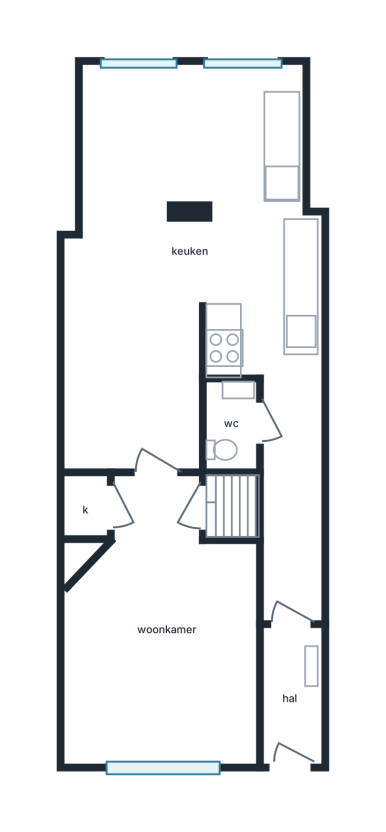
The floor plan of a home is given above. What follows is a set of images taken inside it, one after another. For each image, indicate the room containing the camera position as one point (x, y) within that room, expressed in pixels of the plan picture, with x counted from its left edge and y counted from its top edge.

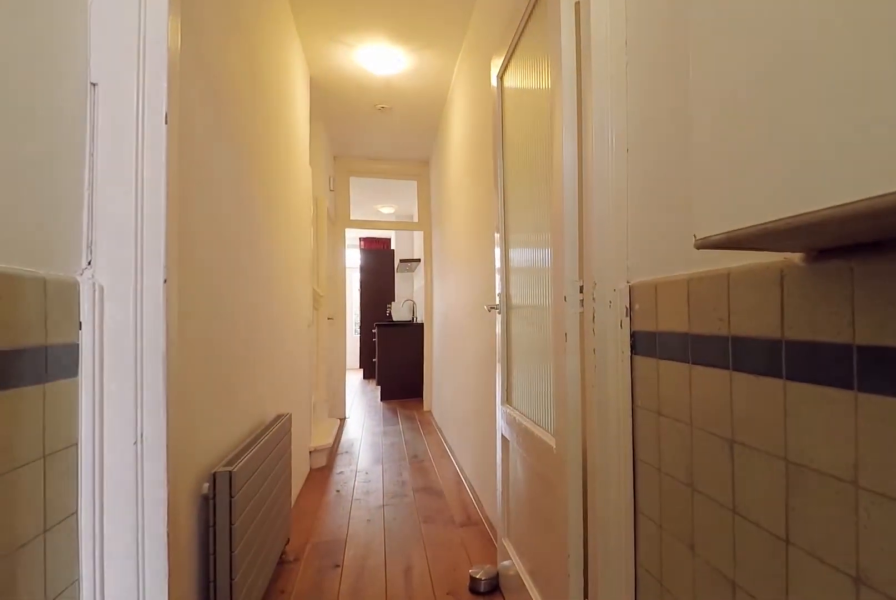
(289, 695)
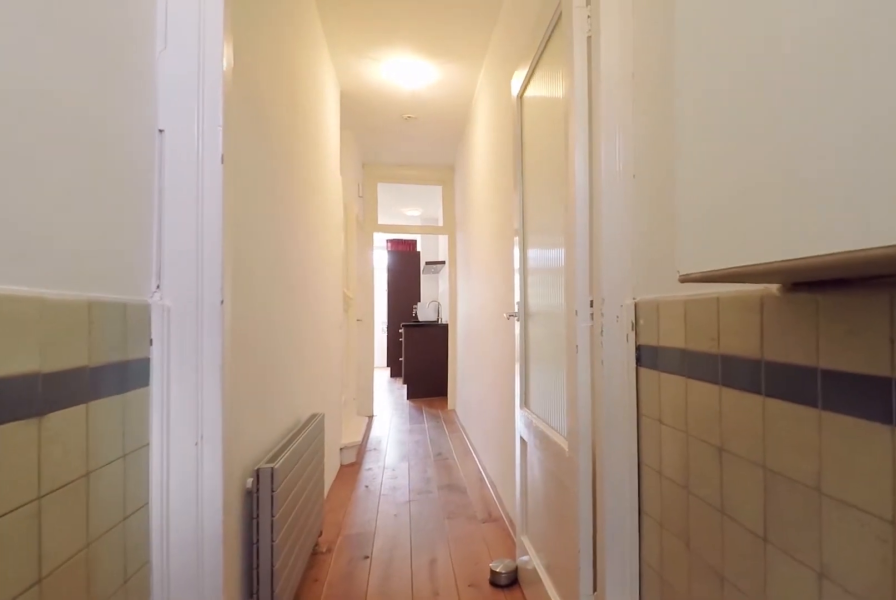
(289, 695)
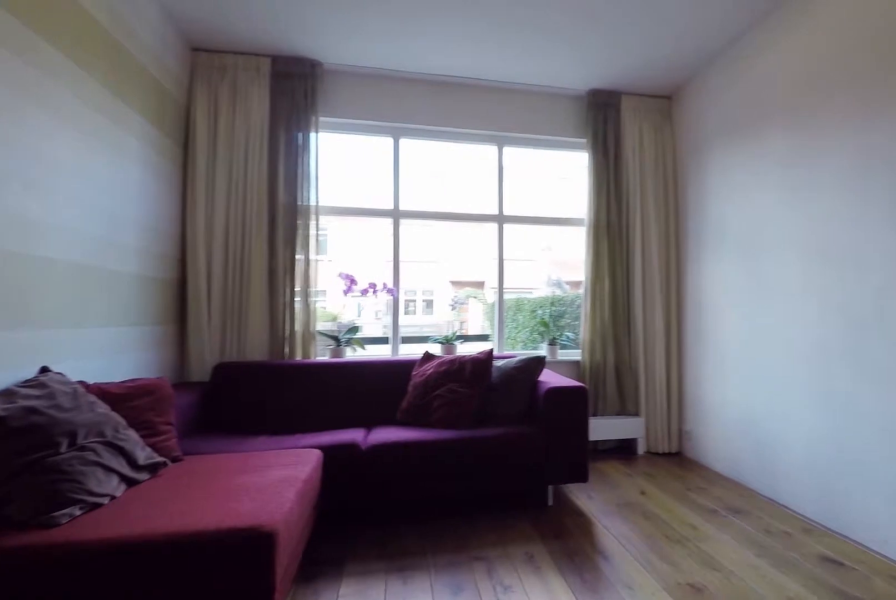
(160, 634)
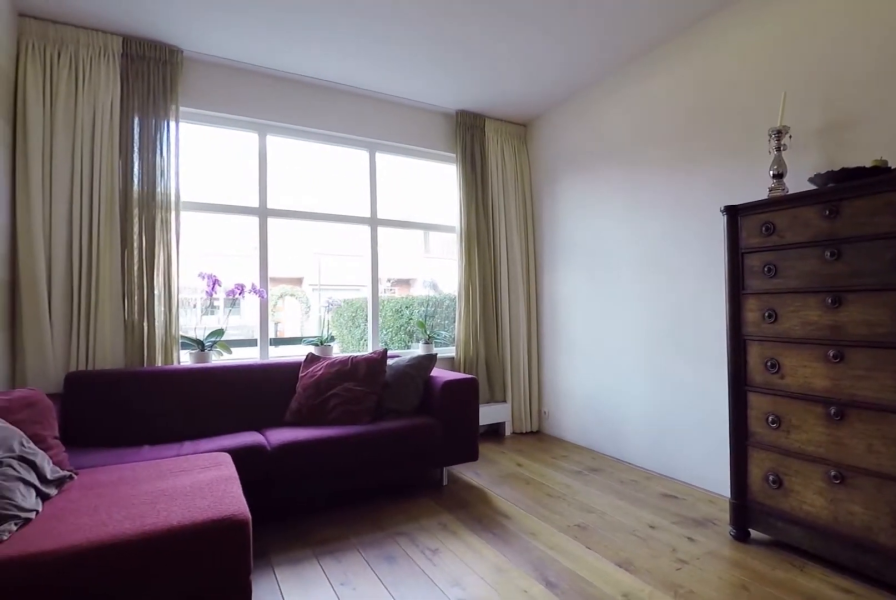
(160, 634)
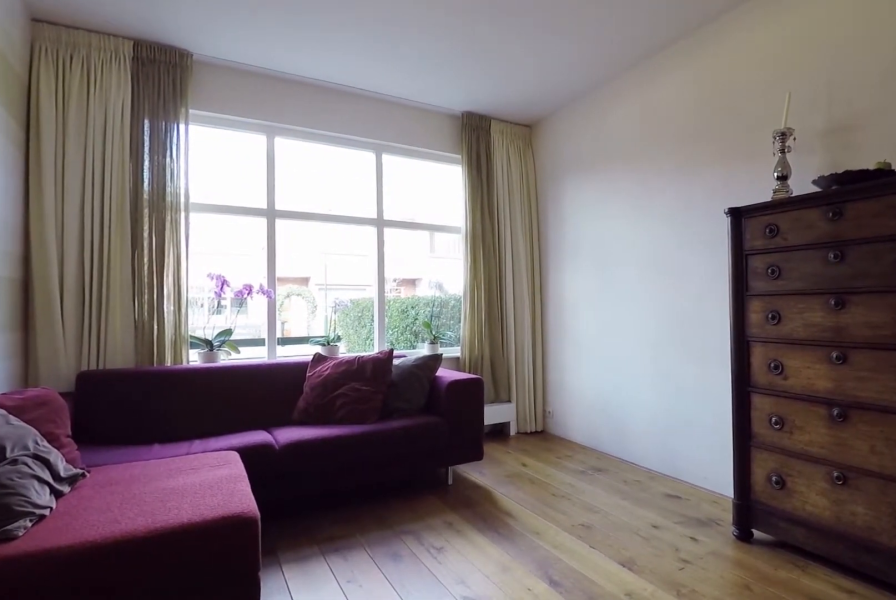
(160, 634)
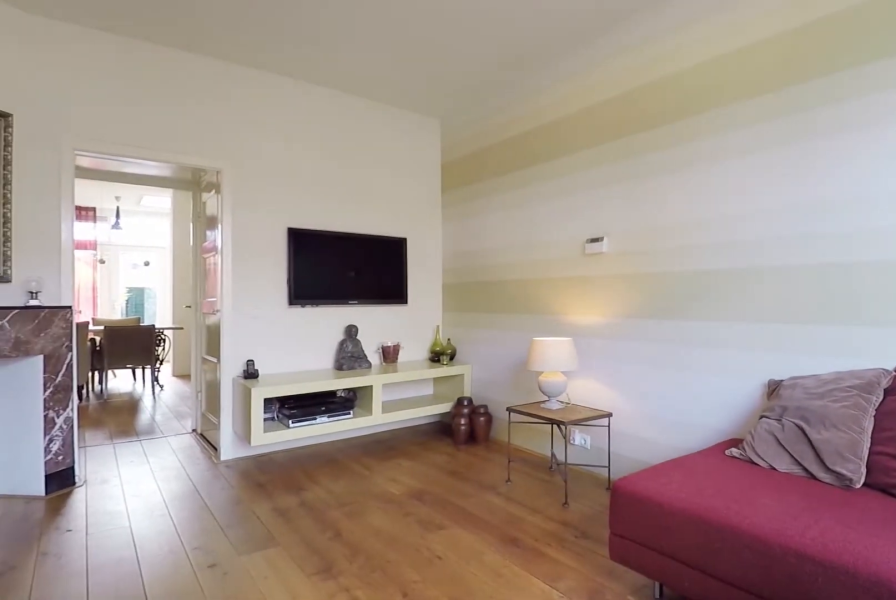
(160, 634)
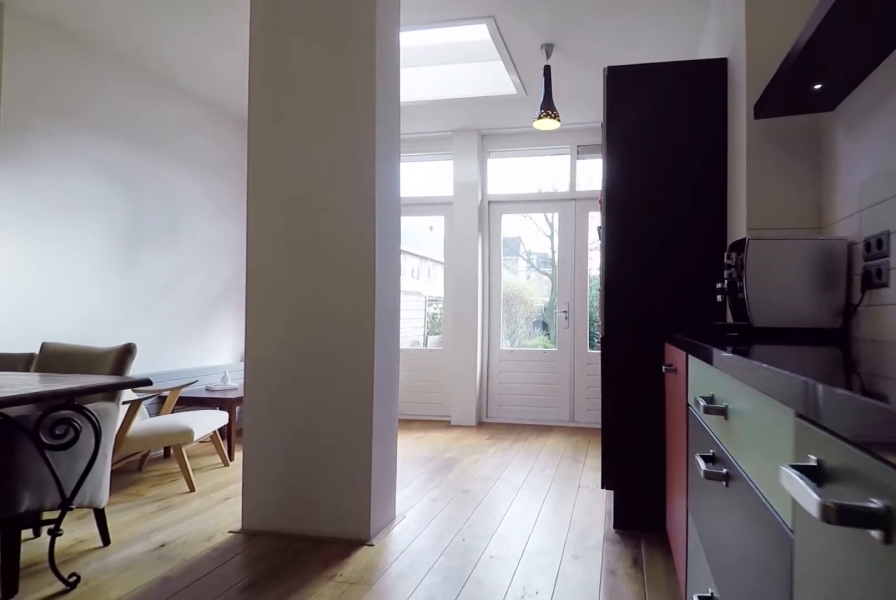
(169, 274)
